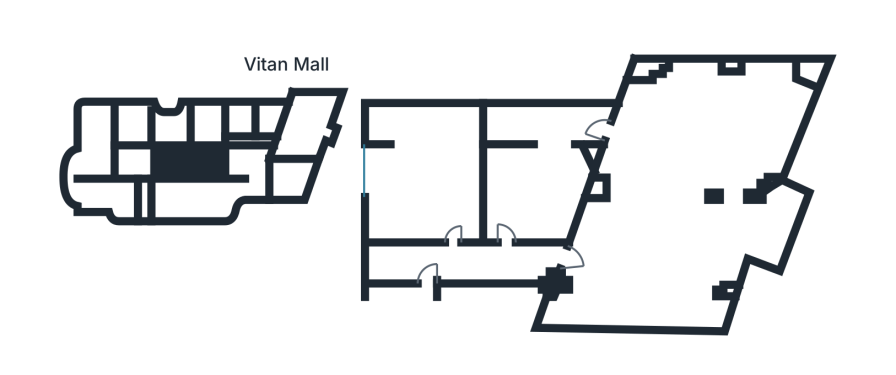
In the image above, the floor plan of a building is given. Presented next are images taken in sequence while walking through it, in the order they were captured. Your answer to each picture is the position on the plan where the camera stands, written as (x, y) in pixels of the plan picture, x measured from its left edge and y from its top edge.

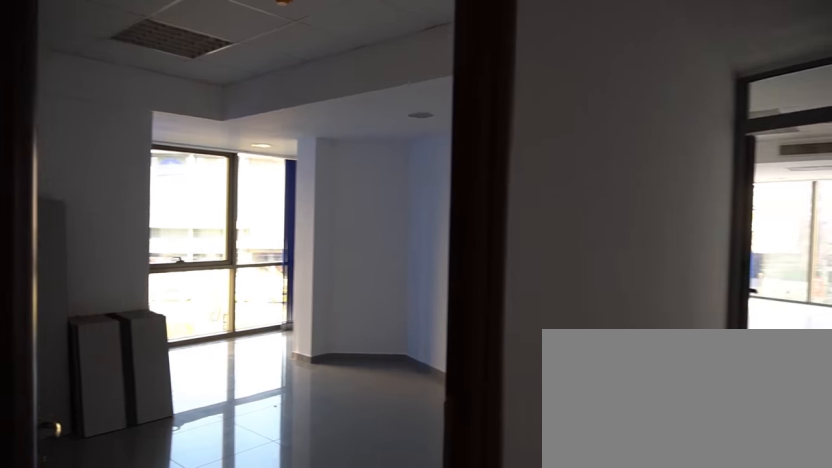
(505, 274)
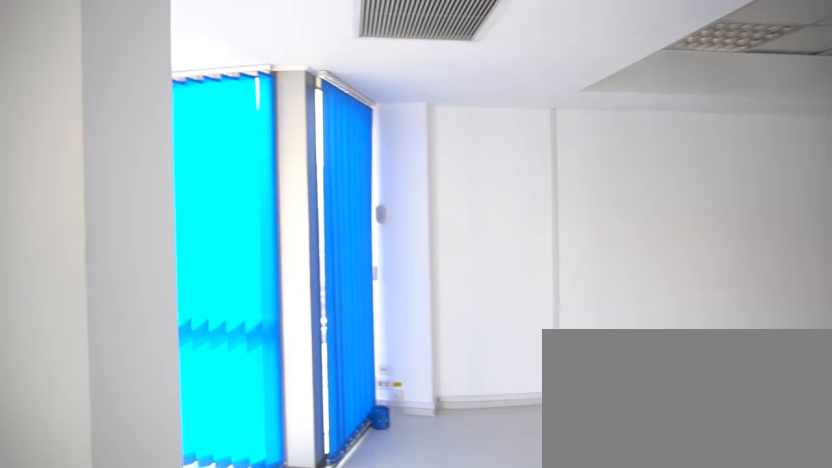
(764, 162)
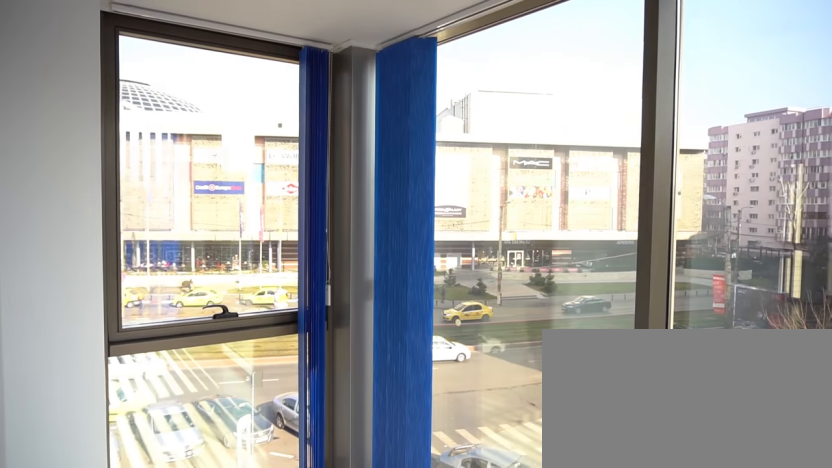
(762, 268)
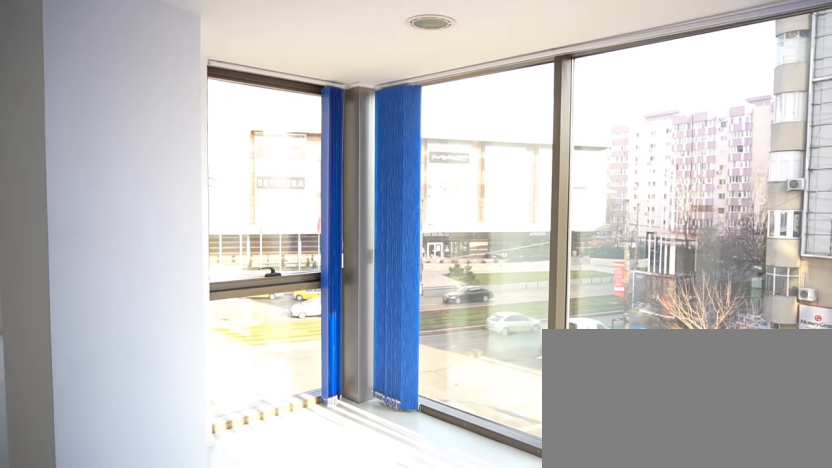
(728, 287)
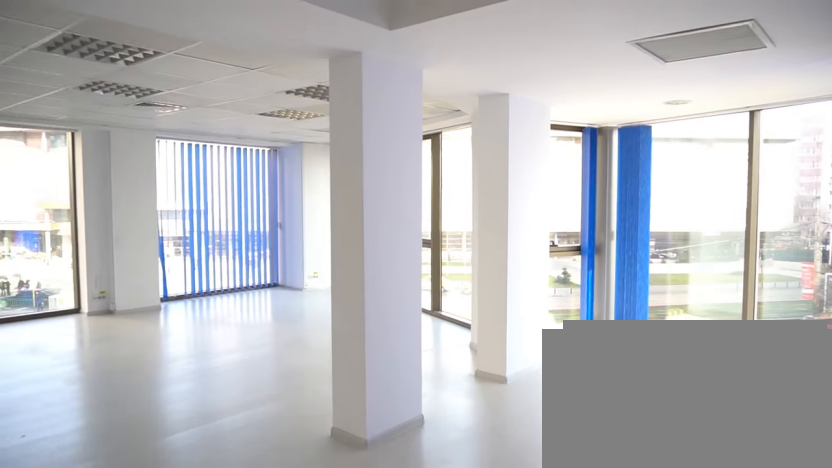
(666, 285)
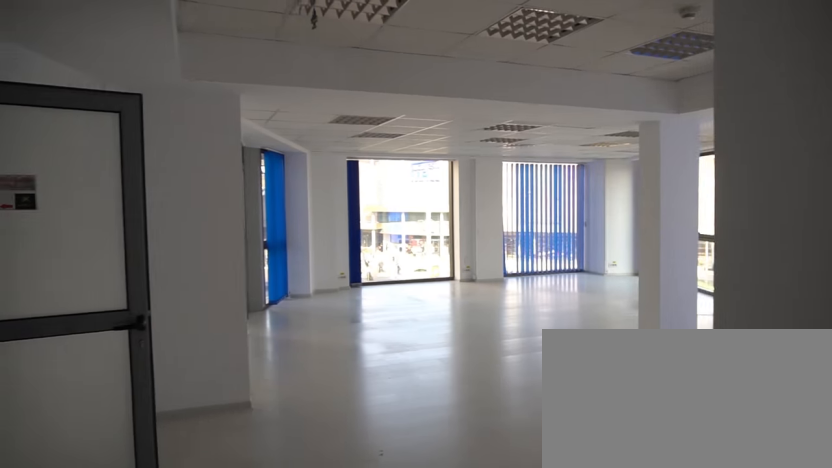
(571, 307)
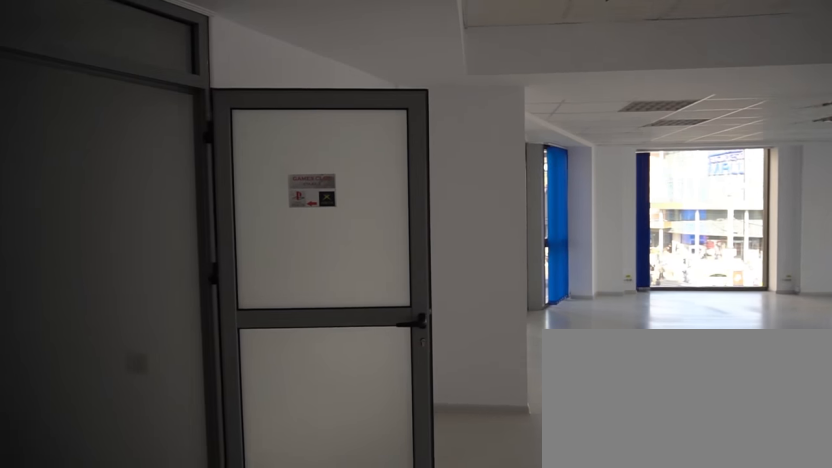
(577, 290)
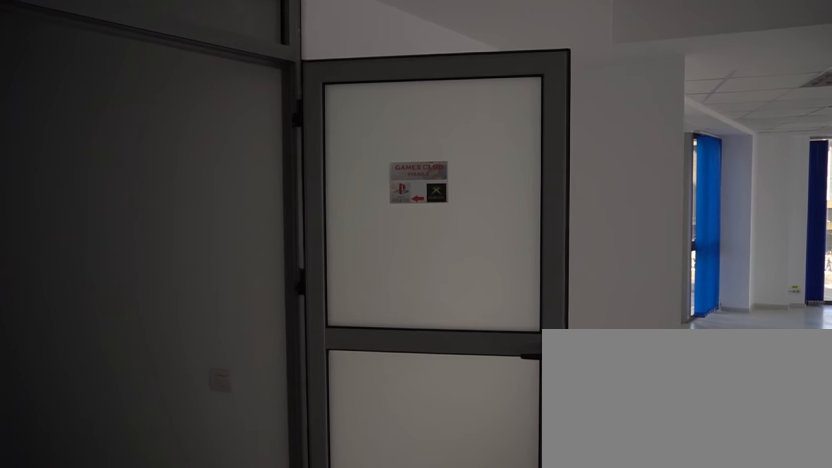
(584, 272)
